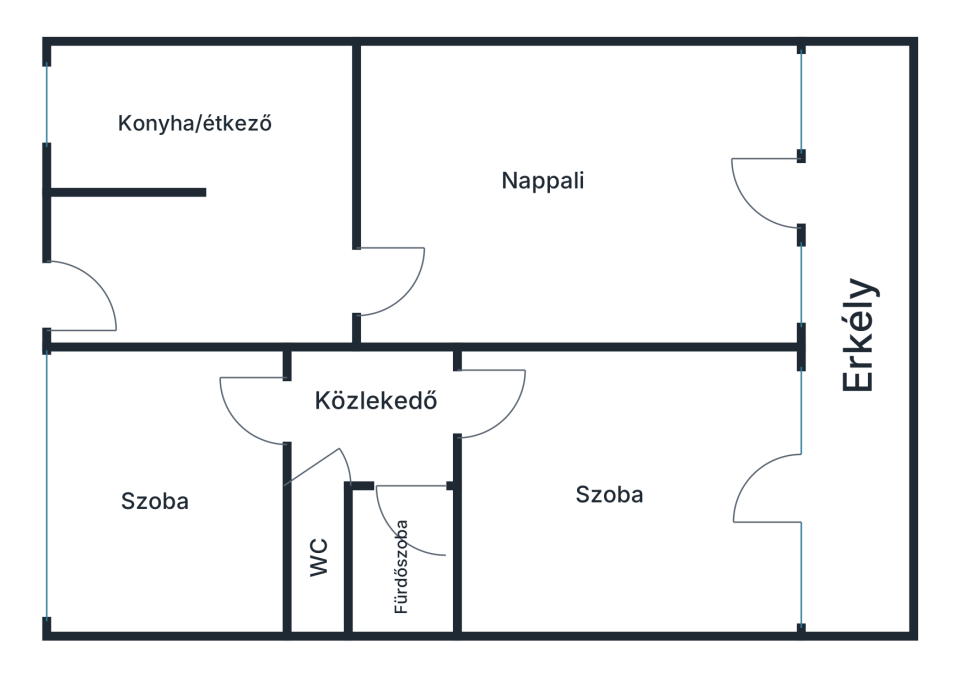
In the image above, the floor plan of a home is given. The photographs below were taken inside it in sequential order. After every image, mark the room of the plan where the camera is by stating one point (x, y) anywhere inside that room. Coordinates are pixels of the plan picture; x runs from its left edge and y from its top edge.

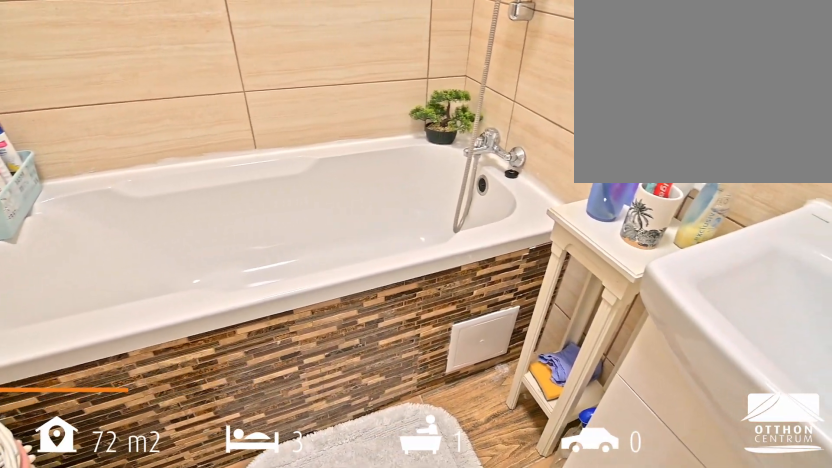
(430, 570)
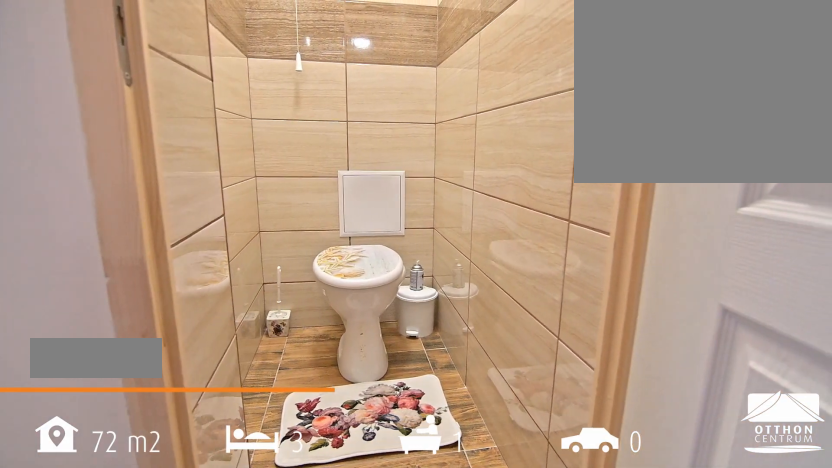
(321, 598)
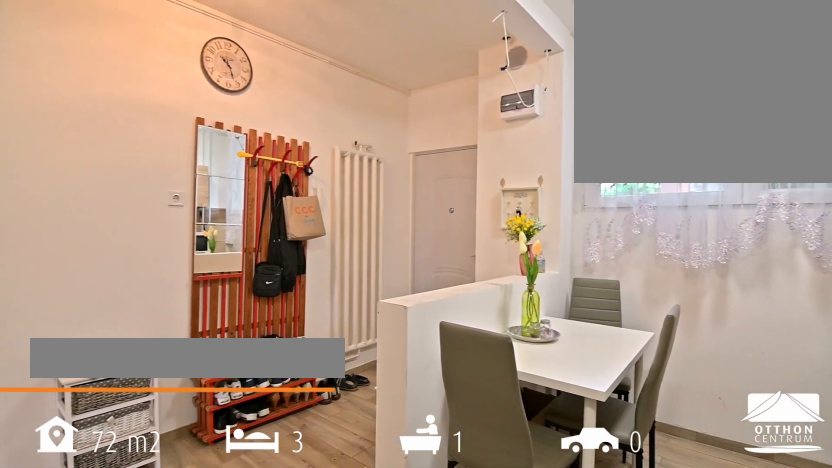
(203, 169)
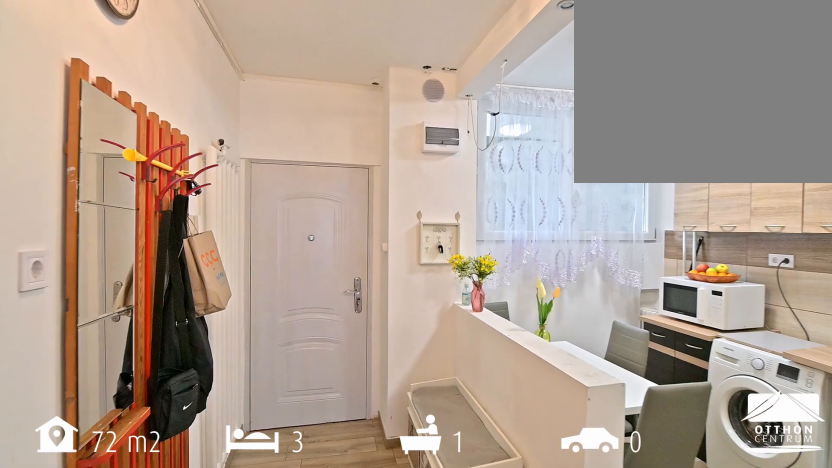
(203, 169)
